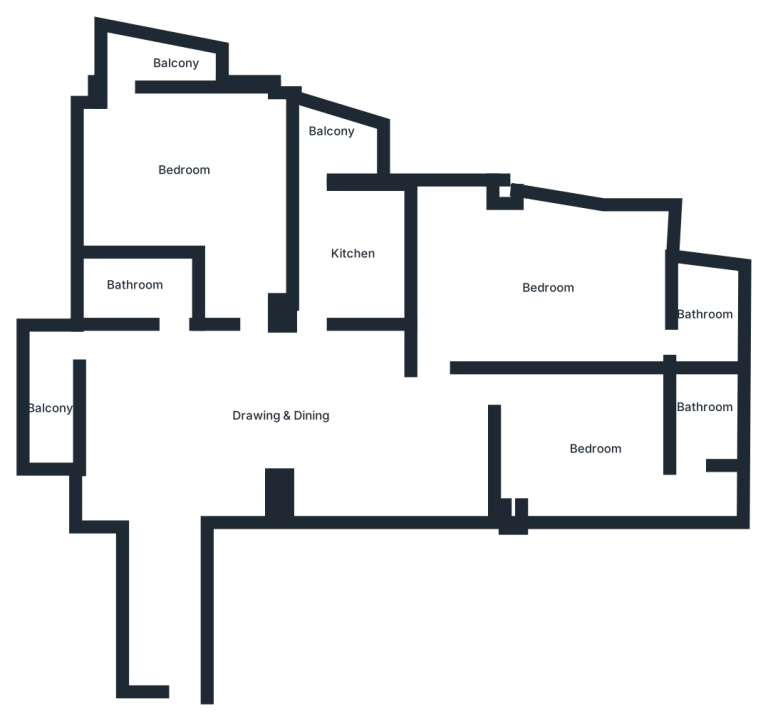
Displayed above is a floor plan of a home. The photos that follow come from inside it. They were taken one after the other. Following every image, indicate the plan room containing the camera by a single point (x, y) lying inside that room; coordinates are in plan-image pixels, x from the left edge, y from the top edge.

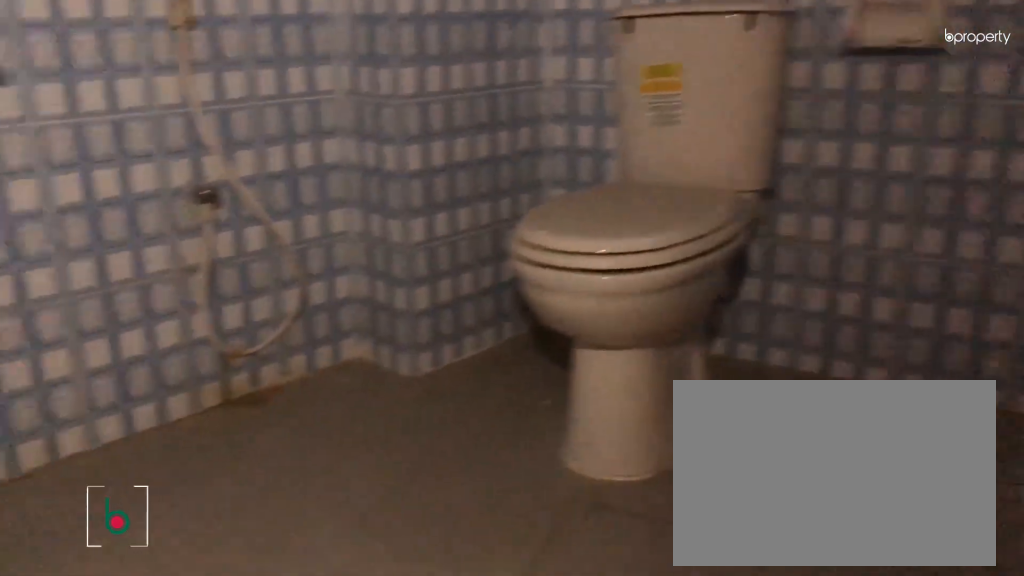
(706, 314)
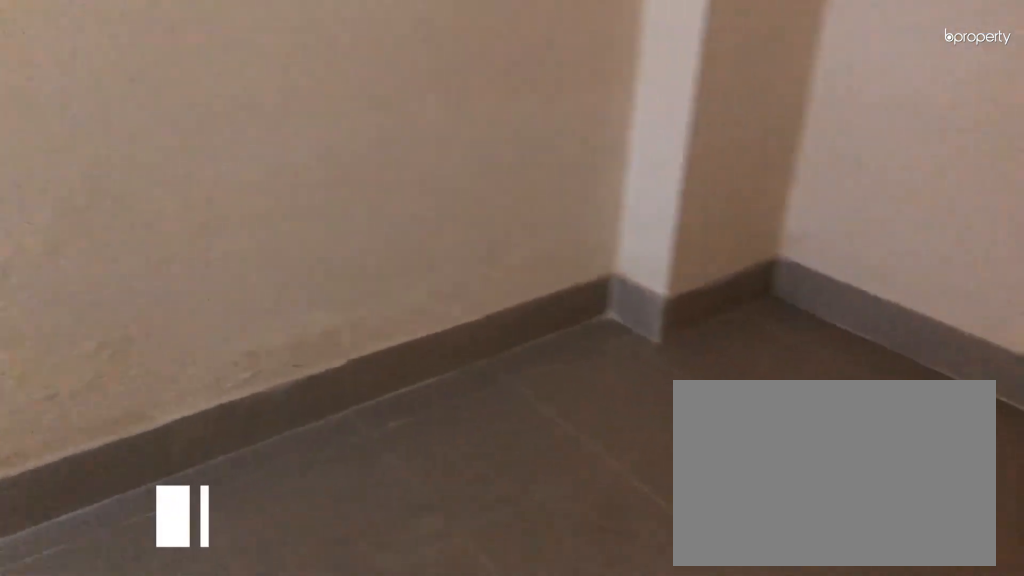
(595, 454)
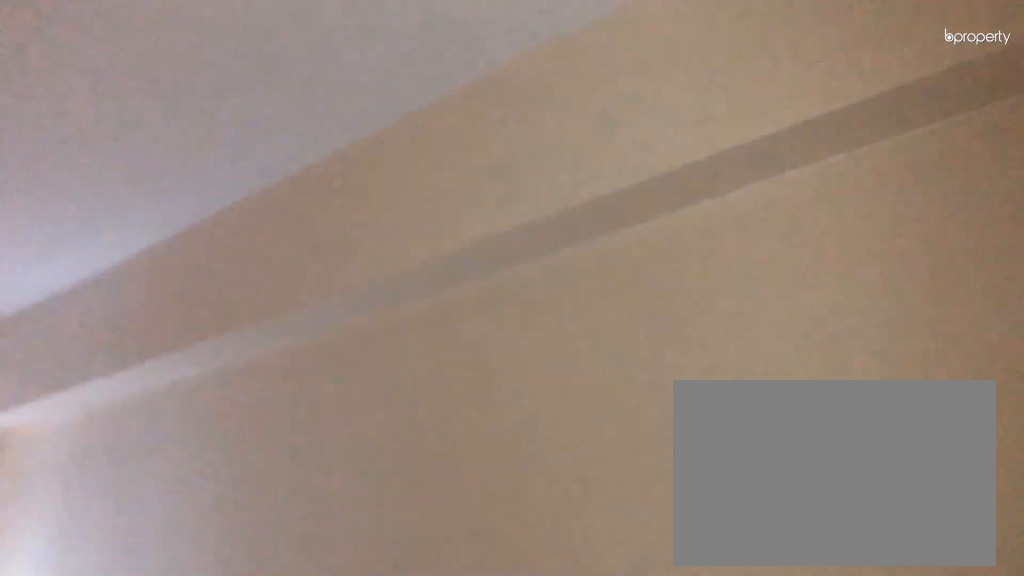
(595, 454)
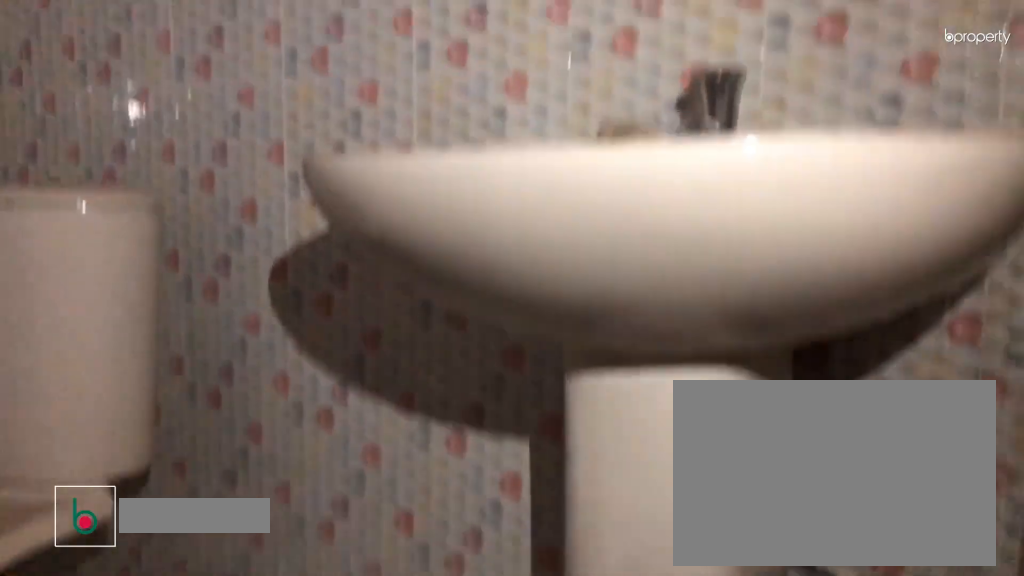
(702, 414)
